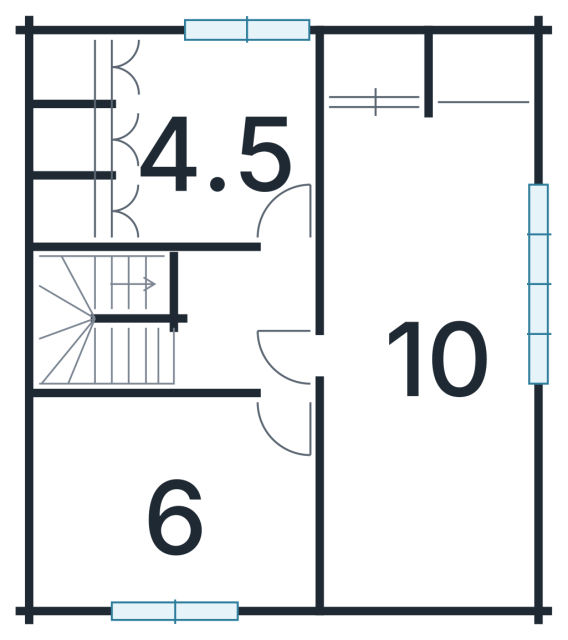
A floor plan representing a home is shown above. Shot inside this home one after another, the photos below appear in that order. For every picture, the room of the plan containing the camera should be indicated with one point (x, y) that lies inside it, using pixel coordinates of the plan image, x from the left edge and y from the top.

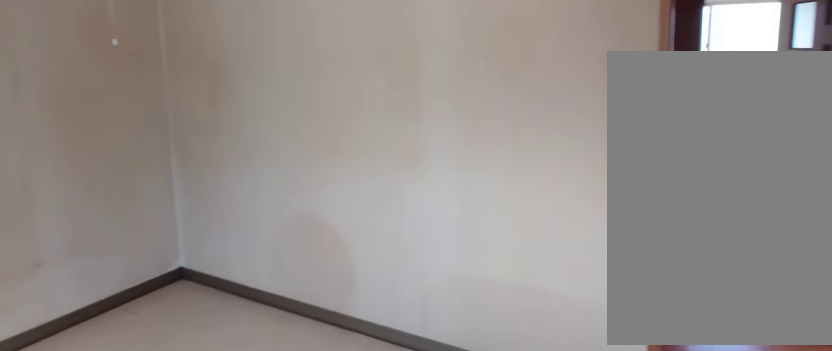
(181, 498)
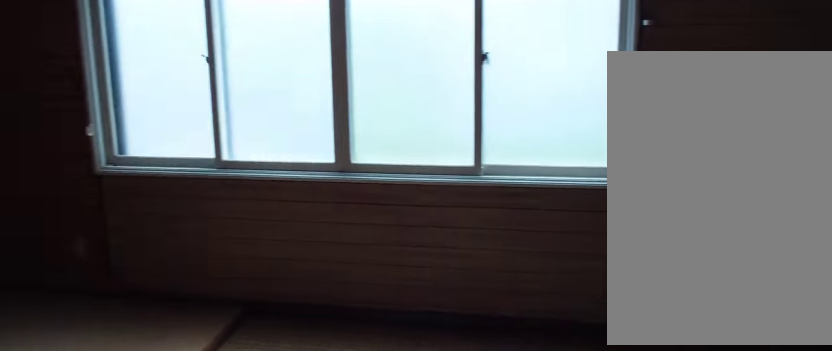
(433, 349)
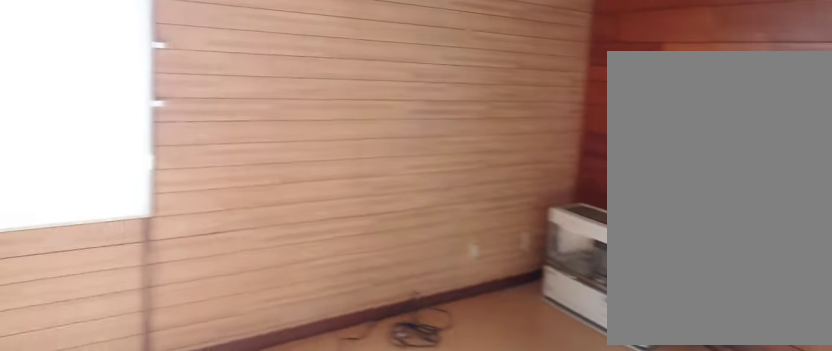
(433, 349)
